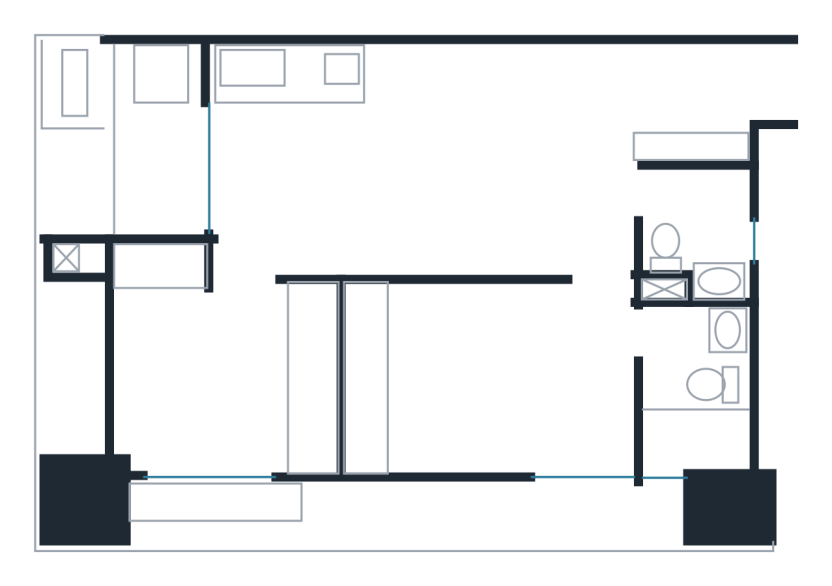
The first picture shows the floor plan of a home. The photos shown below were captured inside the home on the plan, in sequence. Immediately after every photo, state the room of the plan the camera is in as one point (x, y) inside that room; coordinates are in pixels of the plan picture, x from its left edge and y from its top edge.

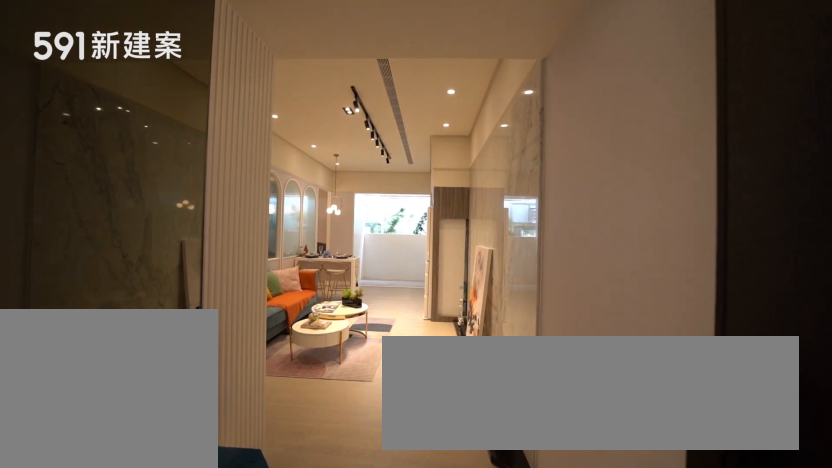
(703, 86)
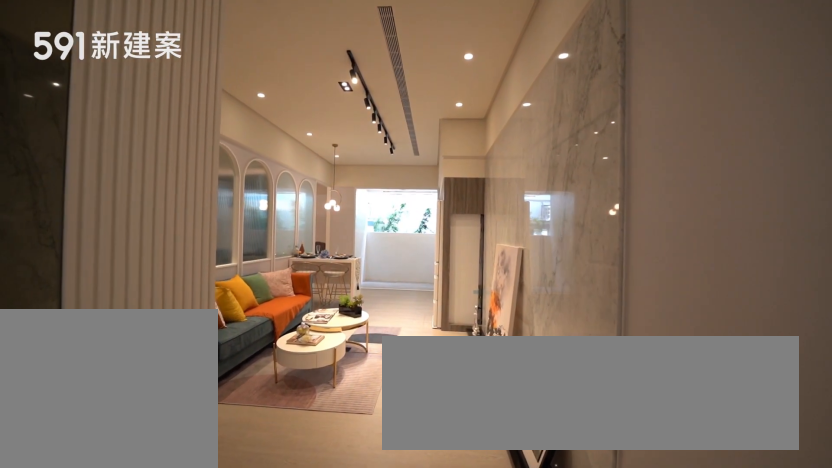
(703, 86)
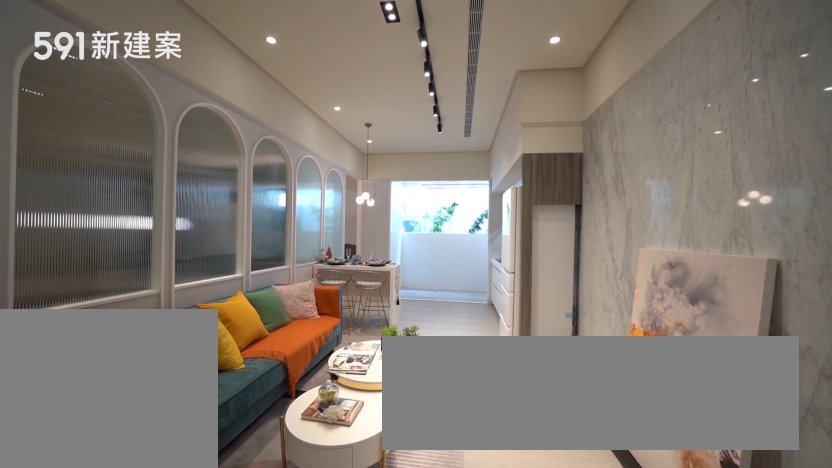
(485, 162)
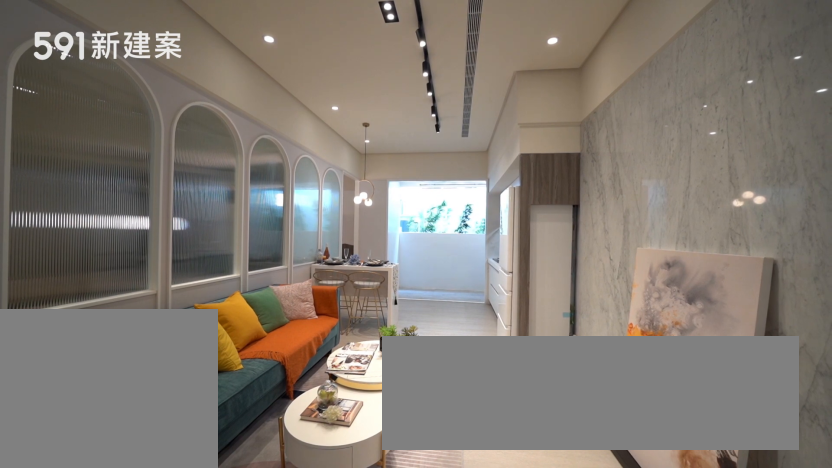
(485, 162)
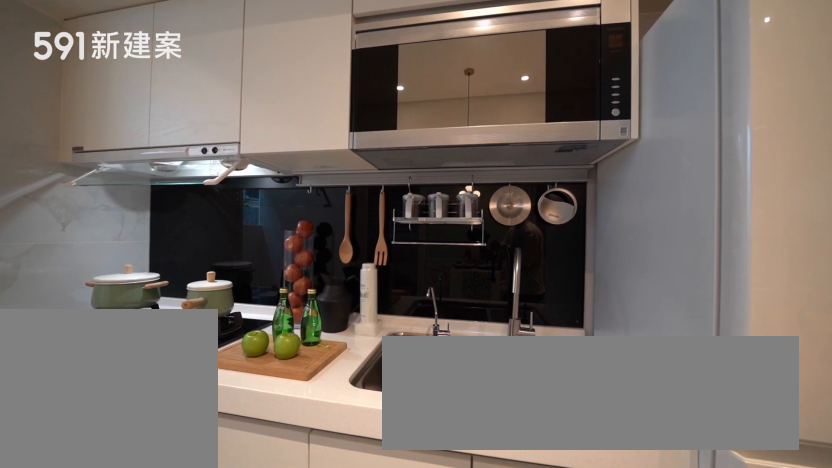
(315, 103)
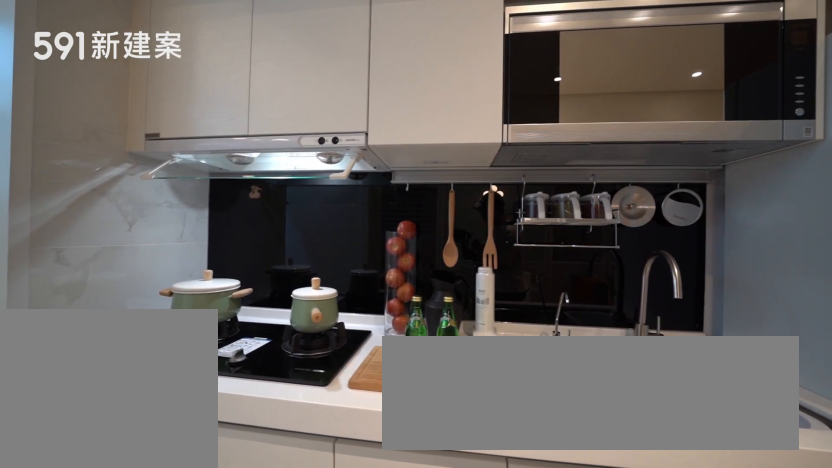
(315, 103)
